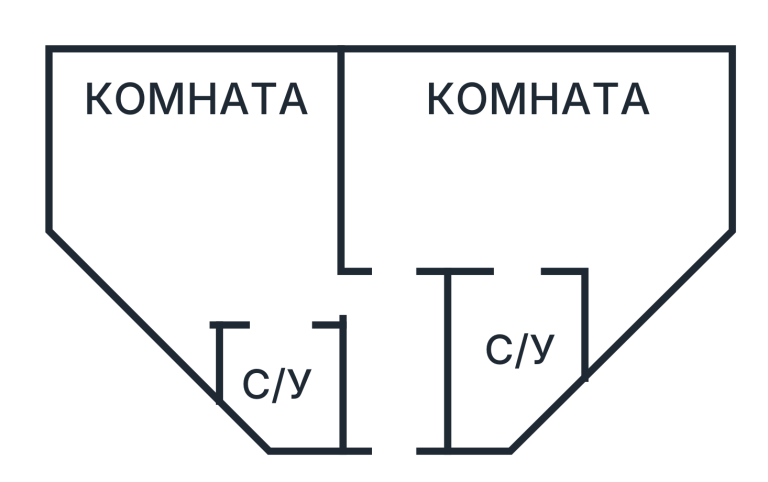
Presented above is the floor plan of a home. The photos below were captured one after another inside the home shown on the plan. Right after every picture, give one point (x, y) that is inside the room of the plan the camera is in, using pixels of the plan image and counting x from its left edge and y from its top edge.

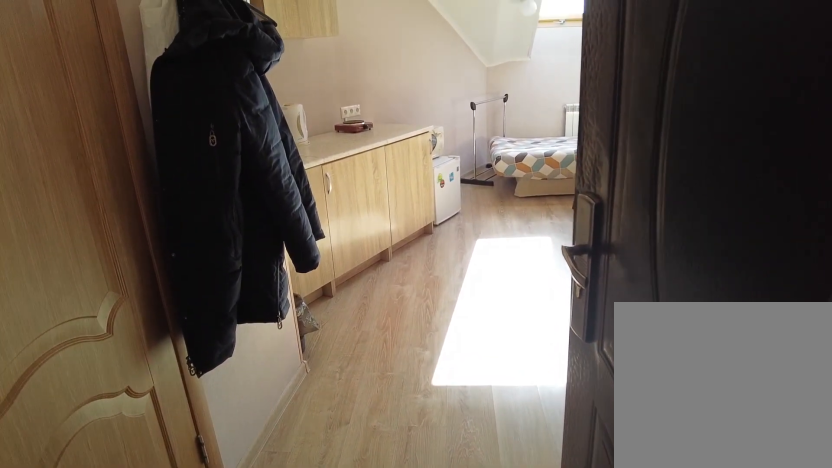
(369, 308)
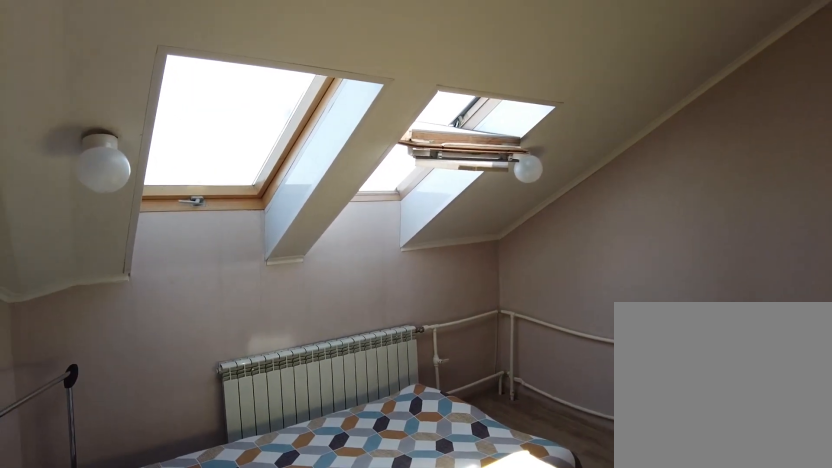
(251, 258)
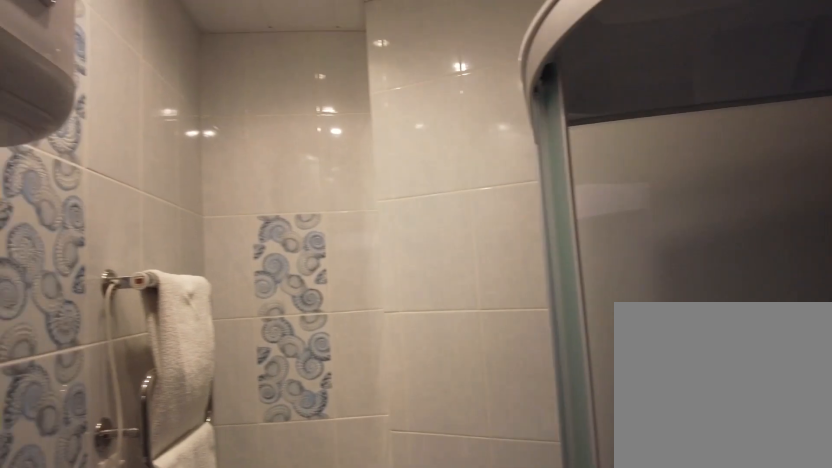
(296, 368)
